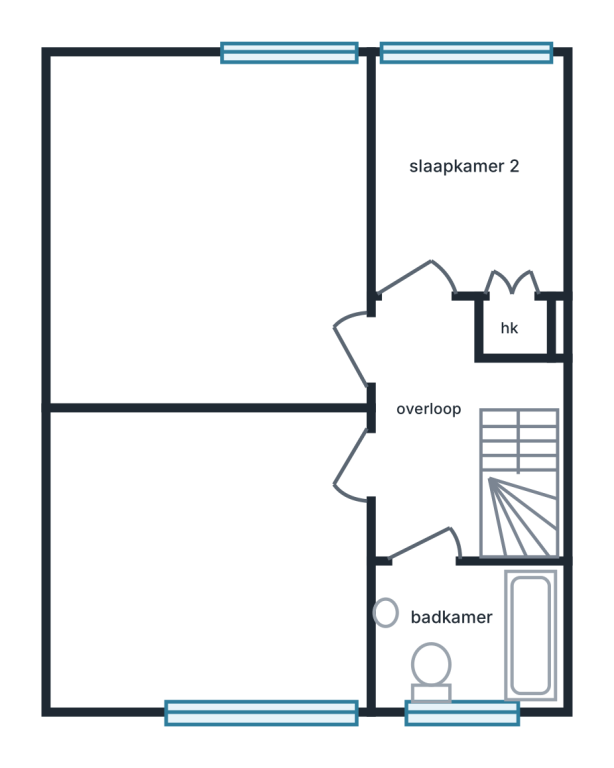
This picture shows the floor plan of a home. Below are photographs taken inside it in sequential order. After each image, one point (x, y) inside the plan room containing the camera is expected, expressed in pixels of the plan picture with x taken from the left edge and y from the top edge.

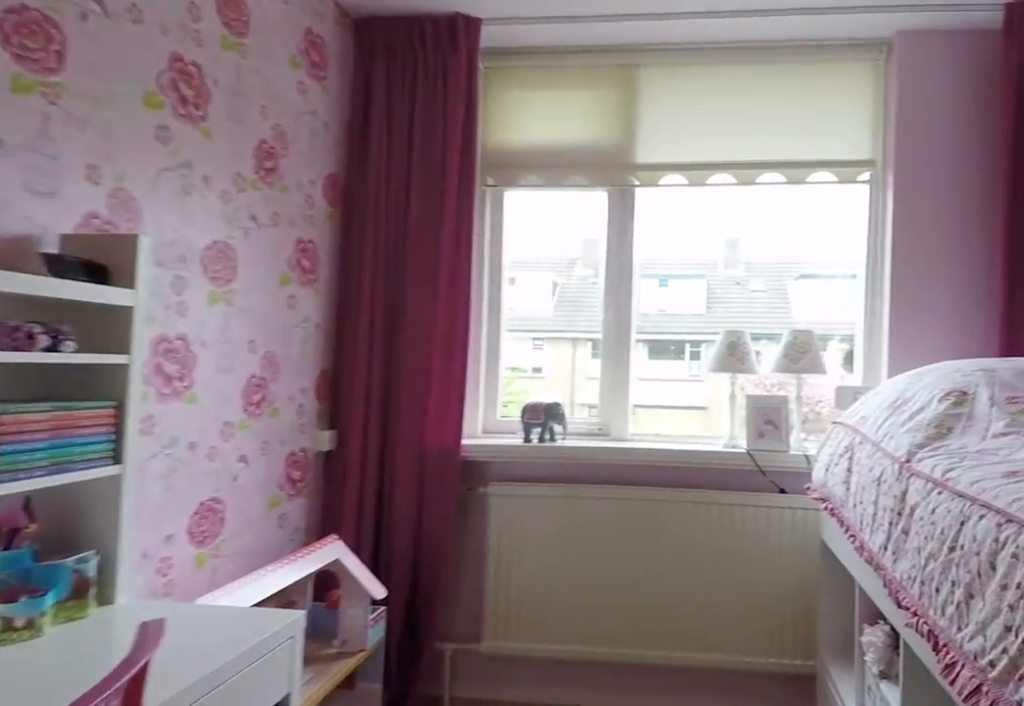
(468, 176)
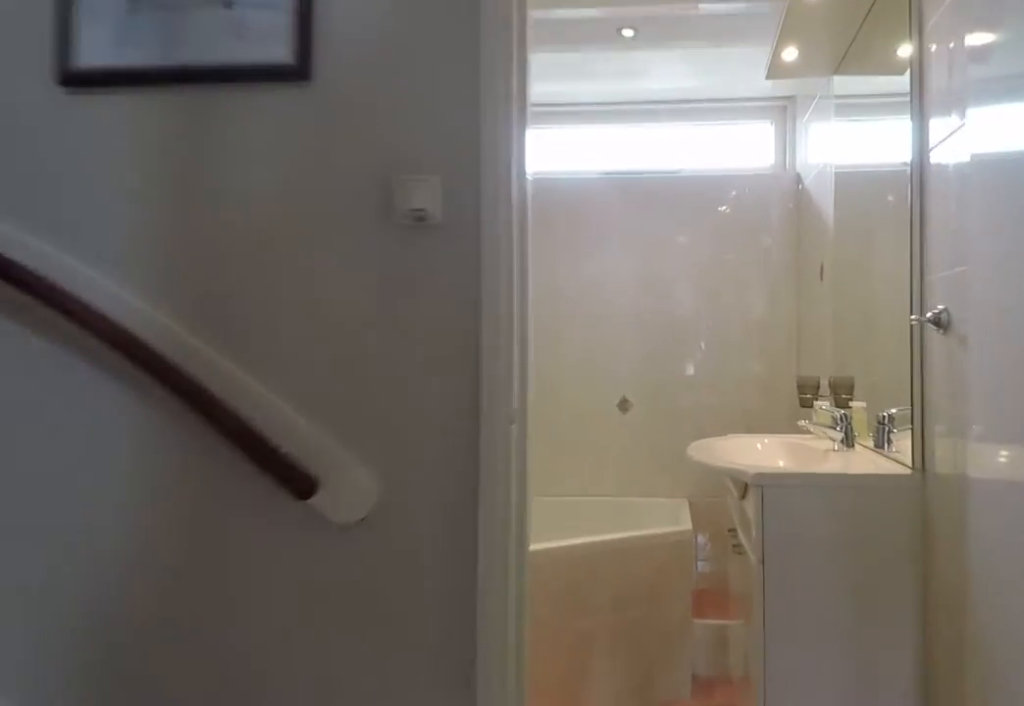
(437, 429)
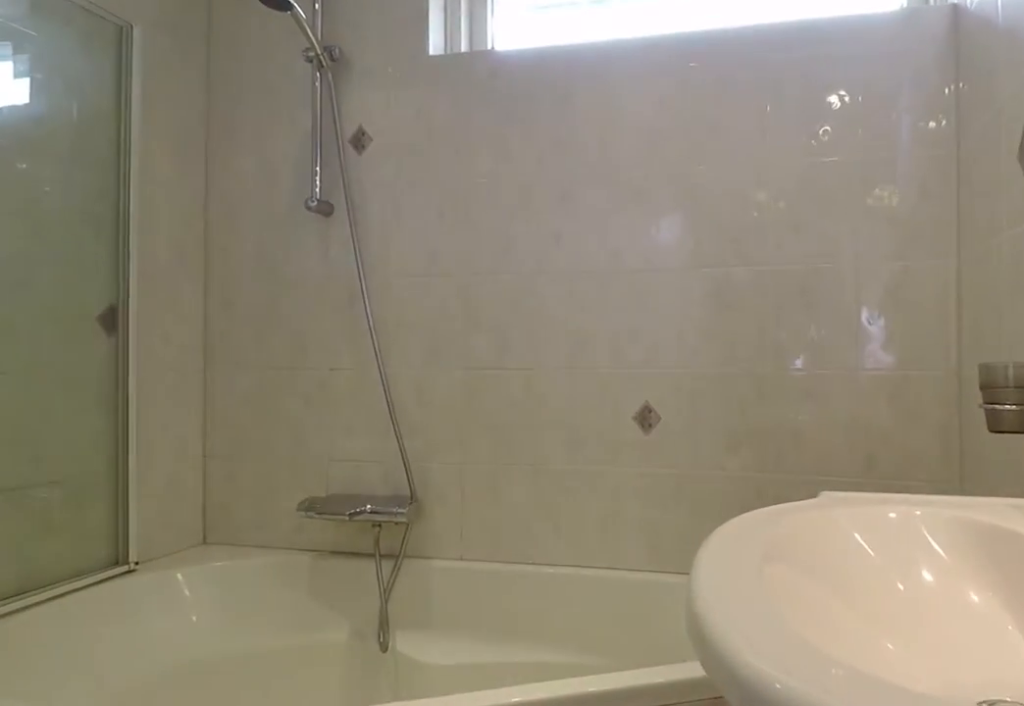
(464, 635)
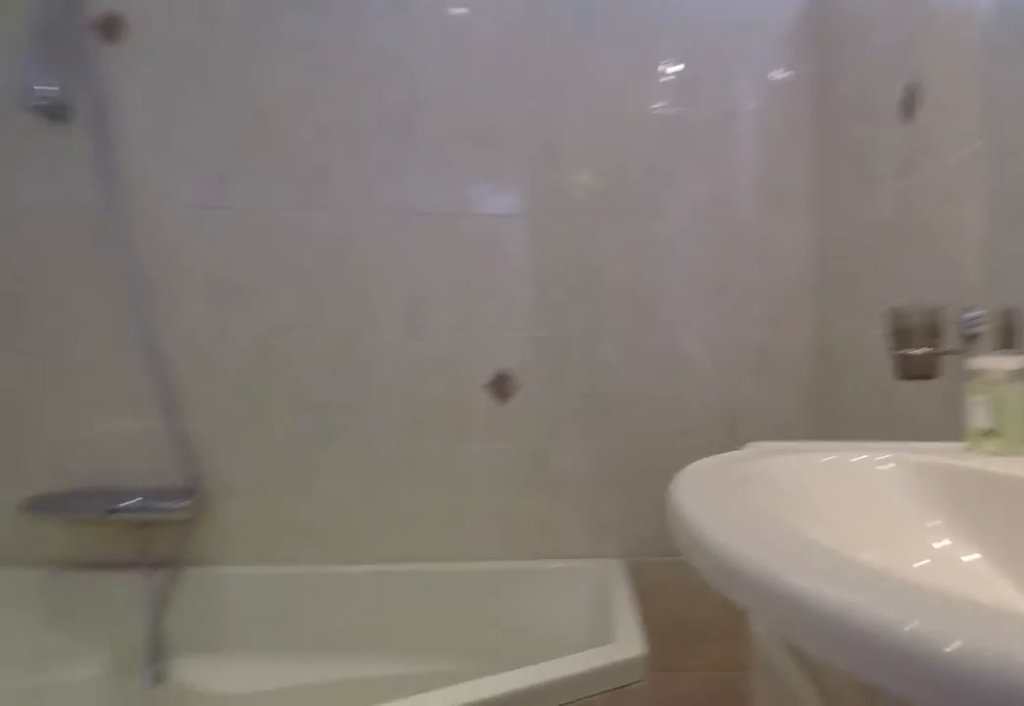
(464, 635)
